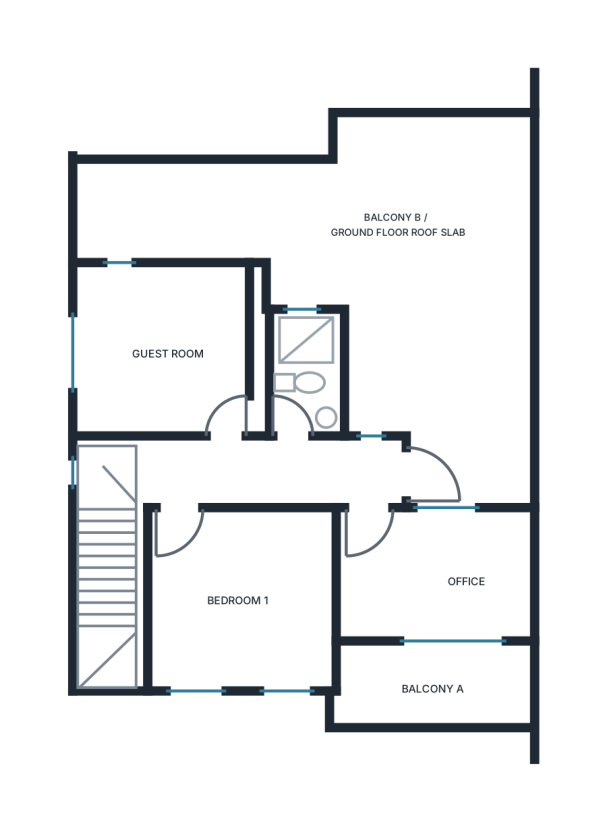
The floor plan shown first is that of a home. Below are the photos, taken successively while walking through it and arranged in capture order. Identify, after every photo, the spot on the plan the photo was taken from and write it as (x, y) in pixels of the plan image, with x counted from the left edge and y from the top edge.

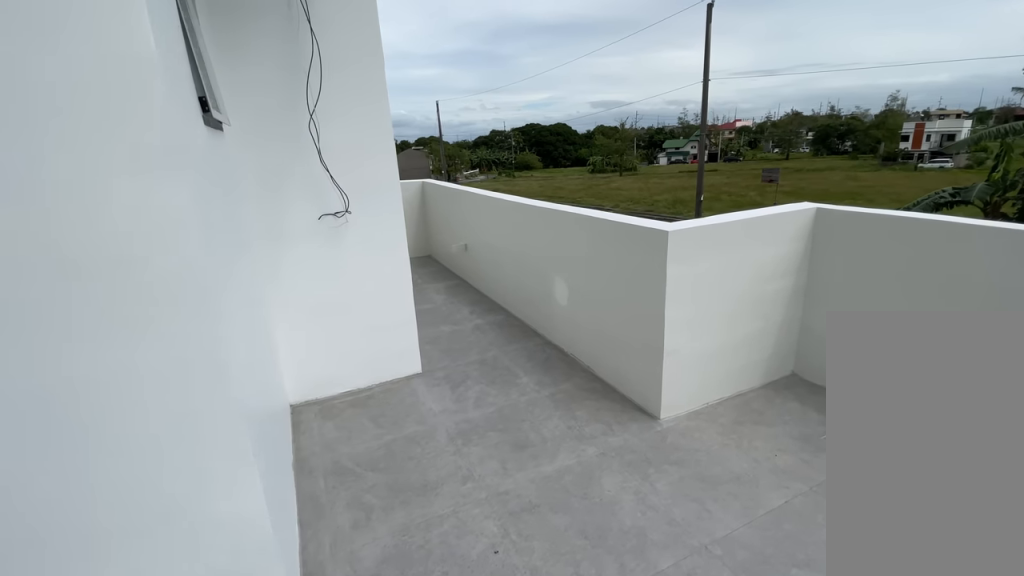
(403, 395)
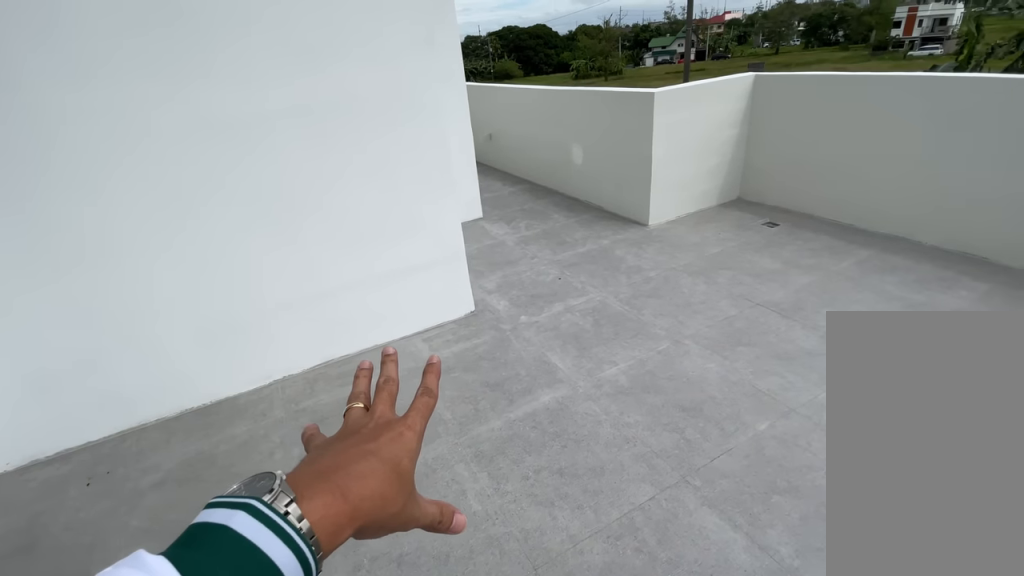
(429, 262)
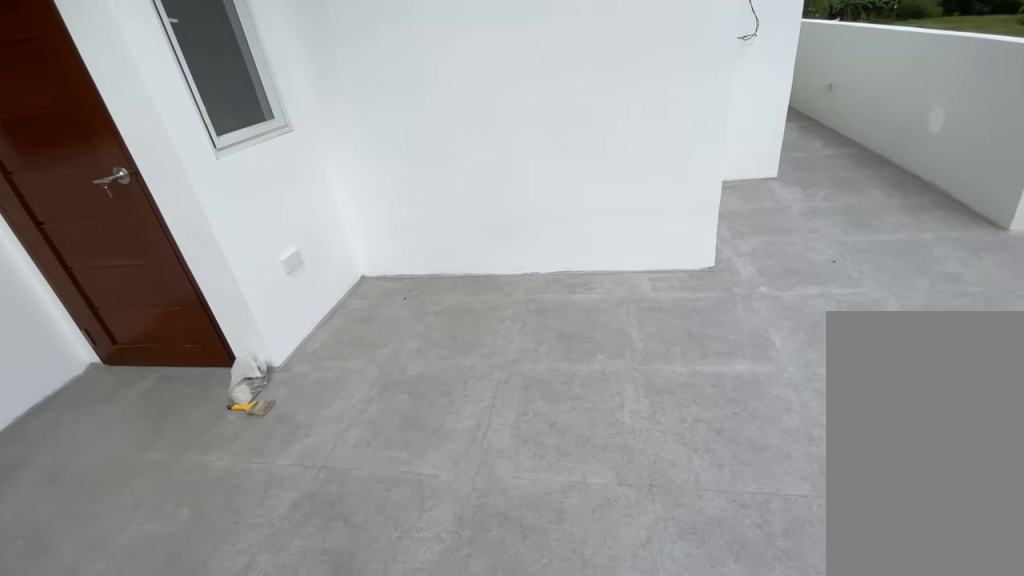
(428, 261)
